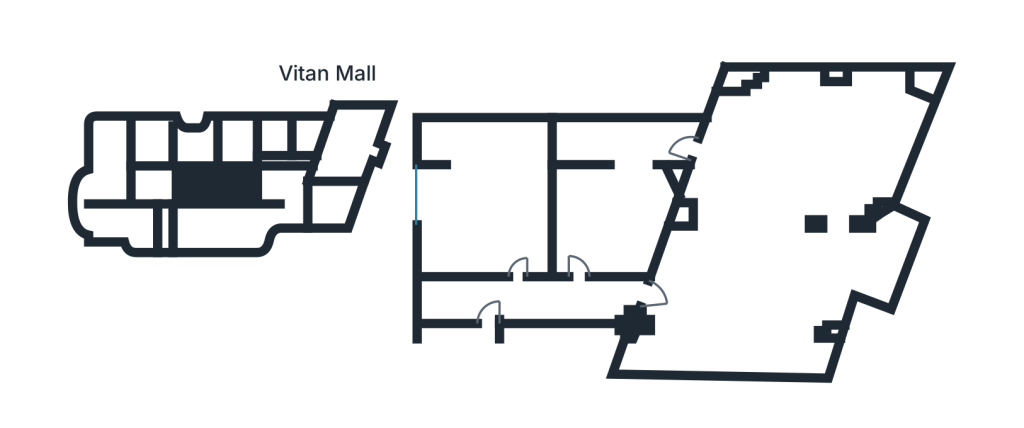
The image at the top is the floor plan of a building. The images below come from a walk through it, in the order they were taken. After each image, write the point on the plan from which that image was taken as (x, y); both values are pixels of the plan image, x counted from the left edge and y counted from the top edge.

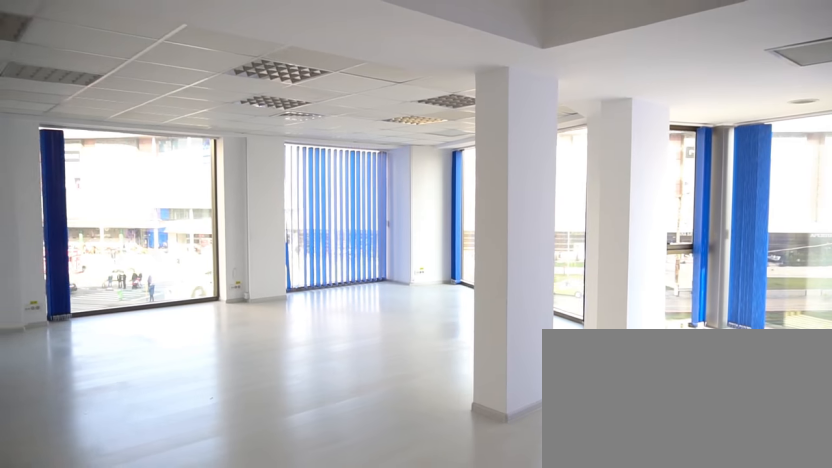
(726, 323)
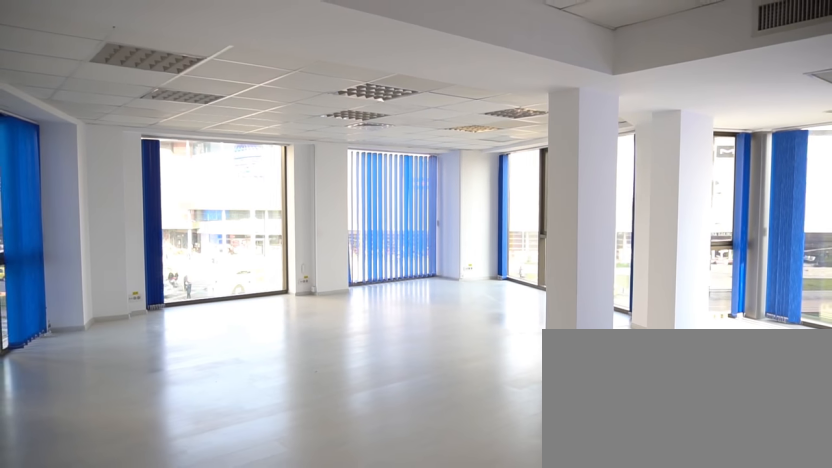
(681, 326)
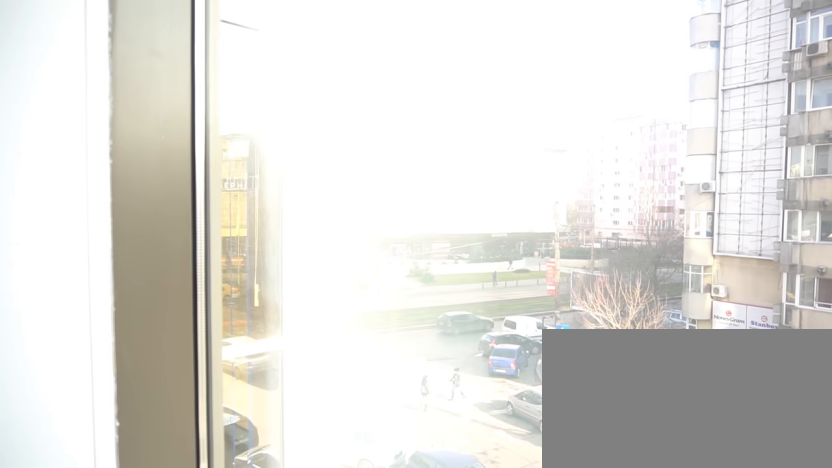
(826, 351)
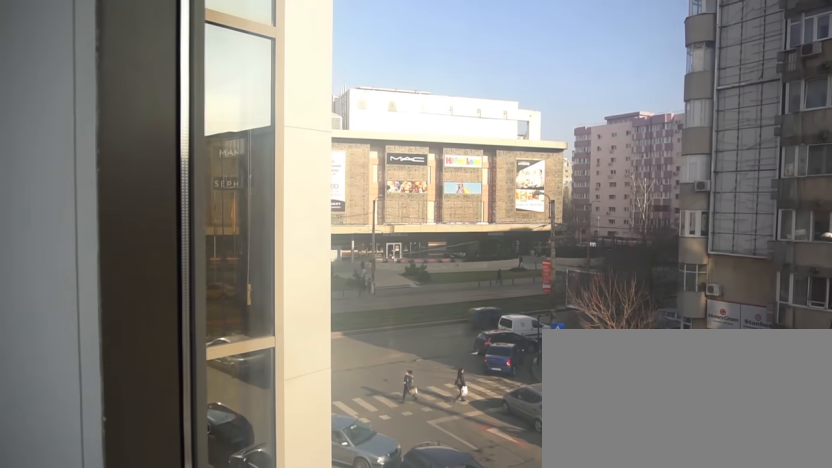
(826, 351)
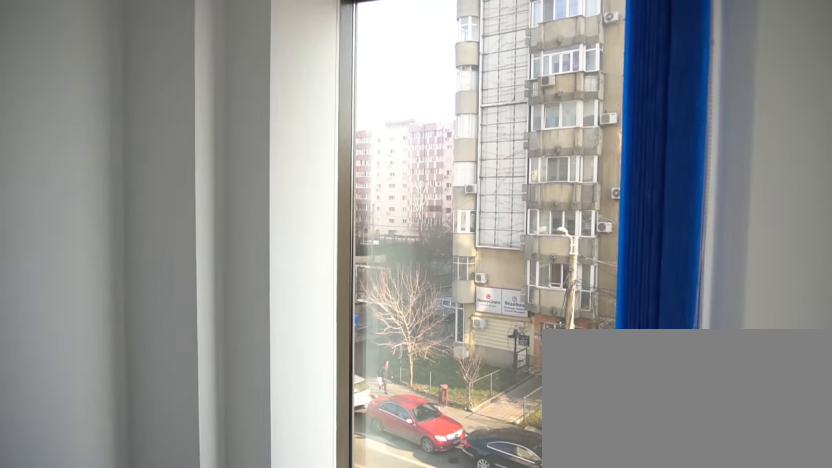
(725, 361)
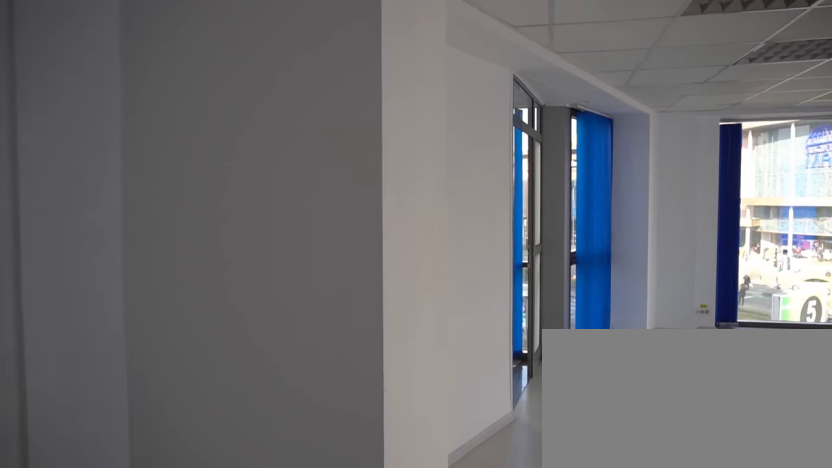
(688, 250)
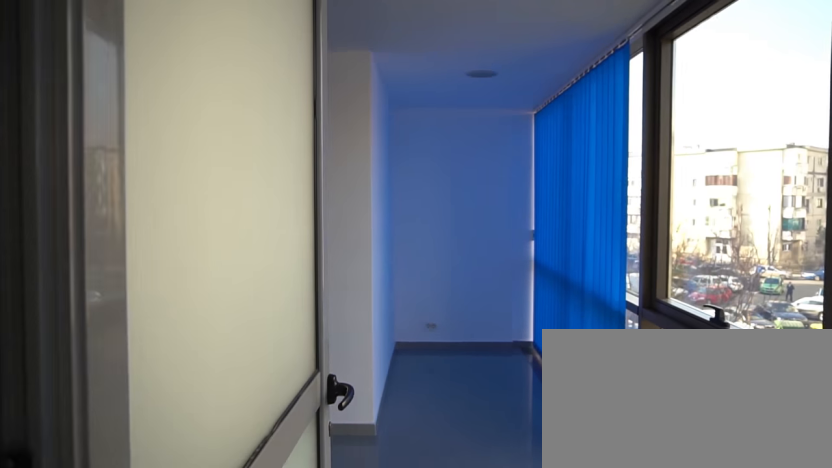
(665, 142)
